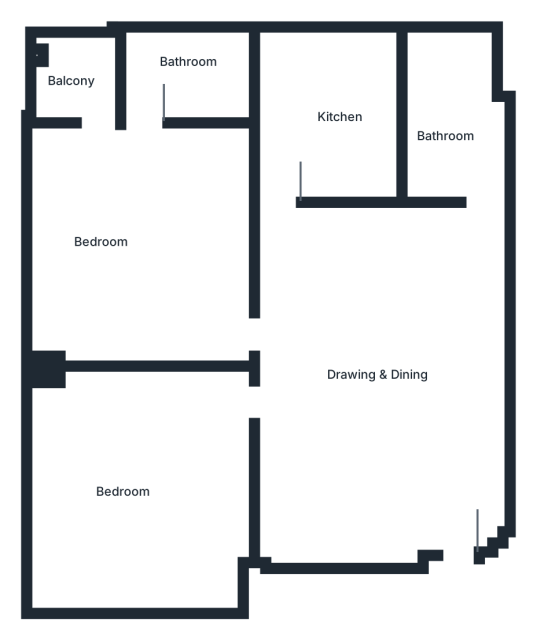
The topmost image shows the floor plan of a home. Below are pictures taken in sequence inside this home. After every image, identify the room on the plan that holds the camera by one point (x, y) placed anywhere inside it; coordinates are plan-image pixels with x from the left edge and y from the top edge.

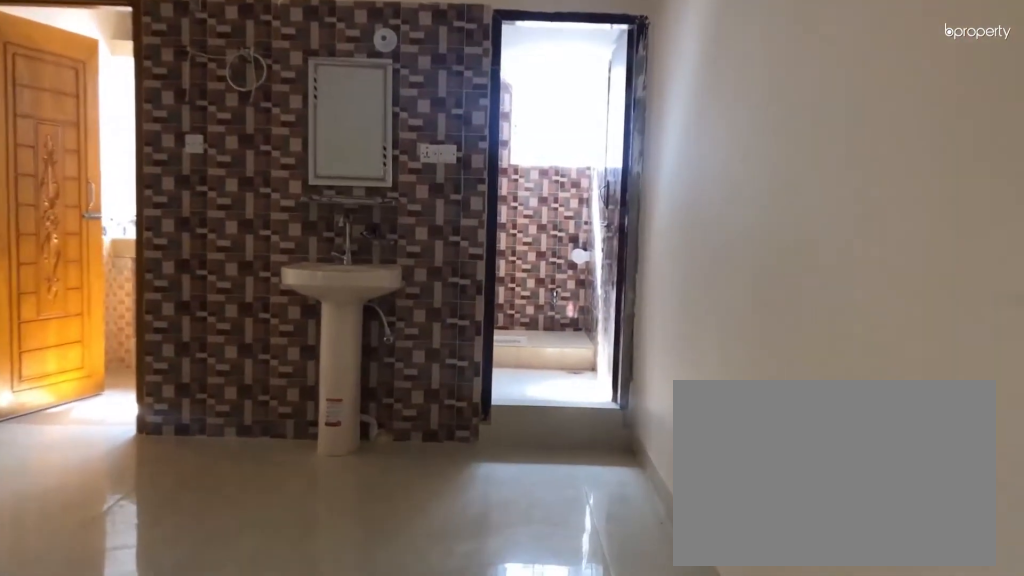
(394, 356)
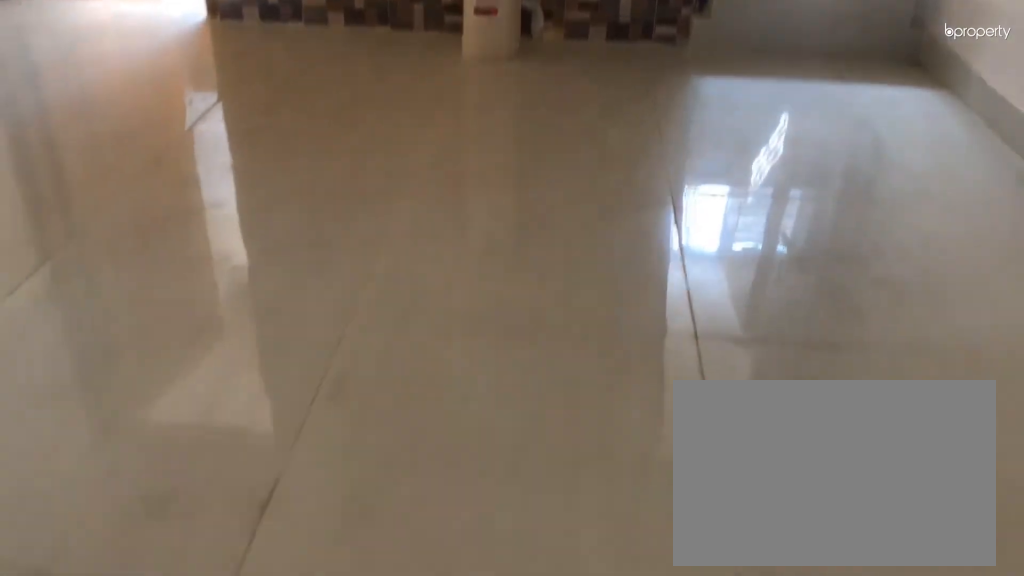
(394, 356)
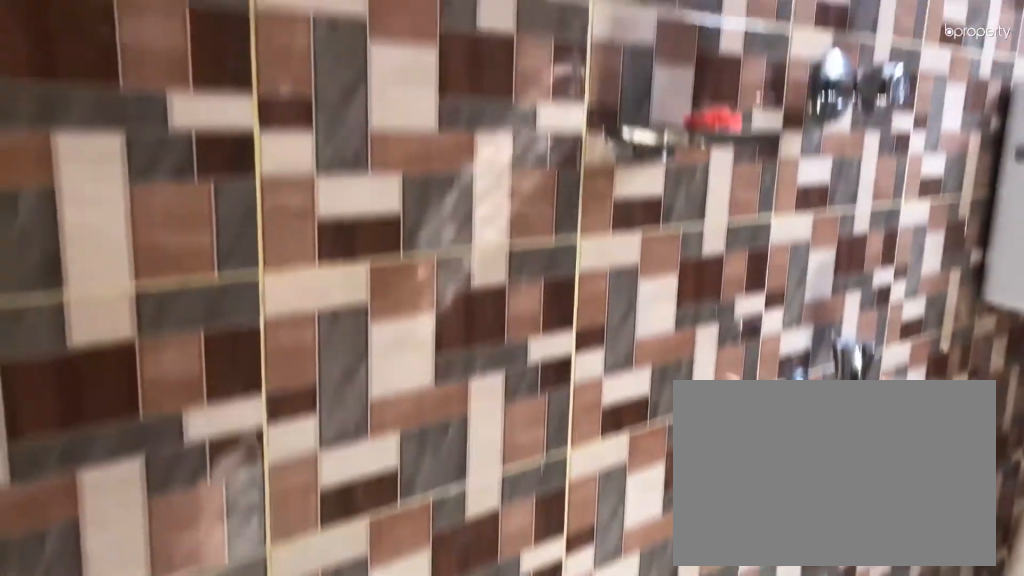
(460, 145)
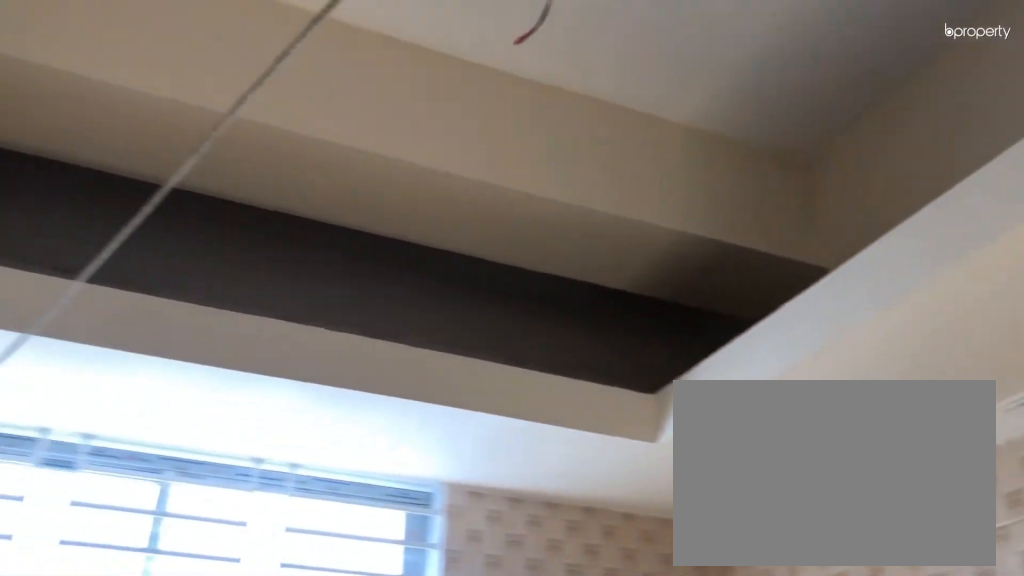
(329, 122)
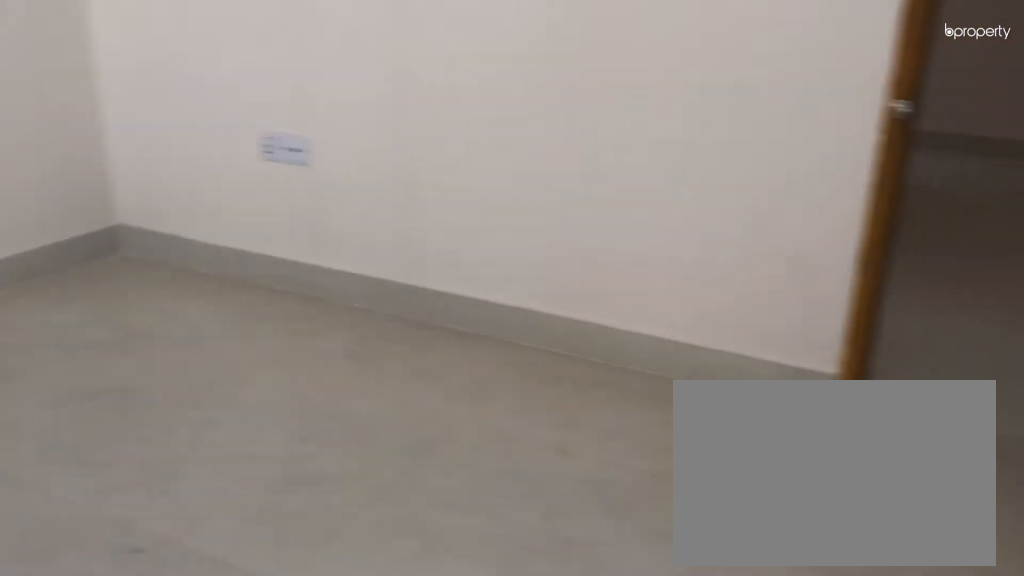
(145, 212)
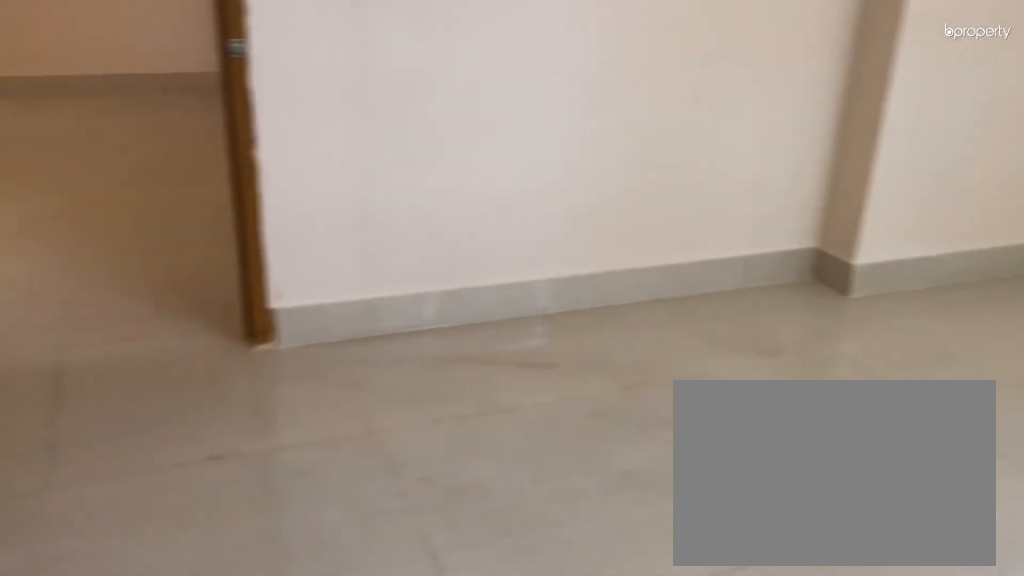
(141, 481)
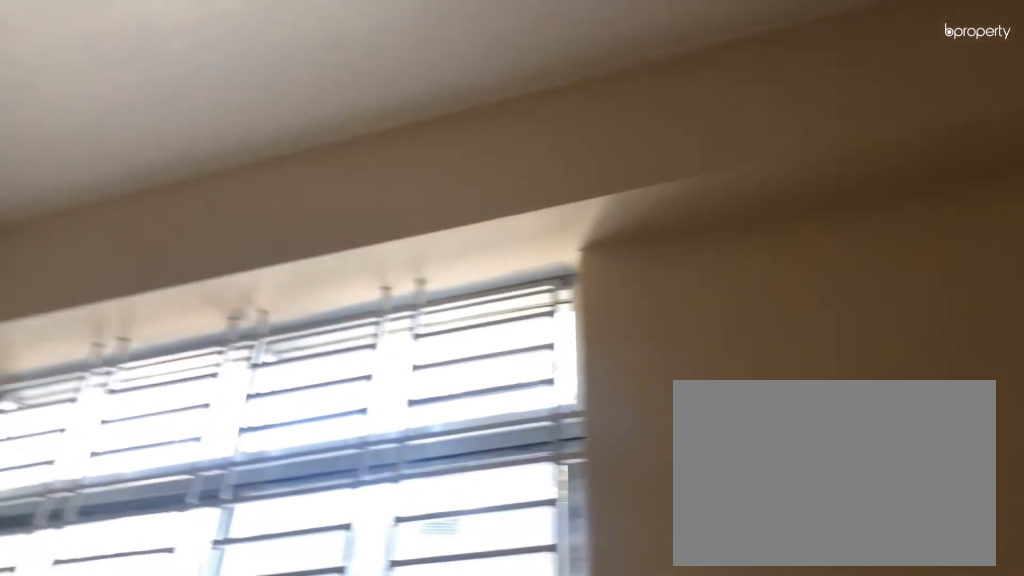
(141, 481)
